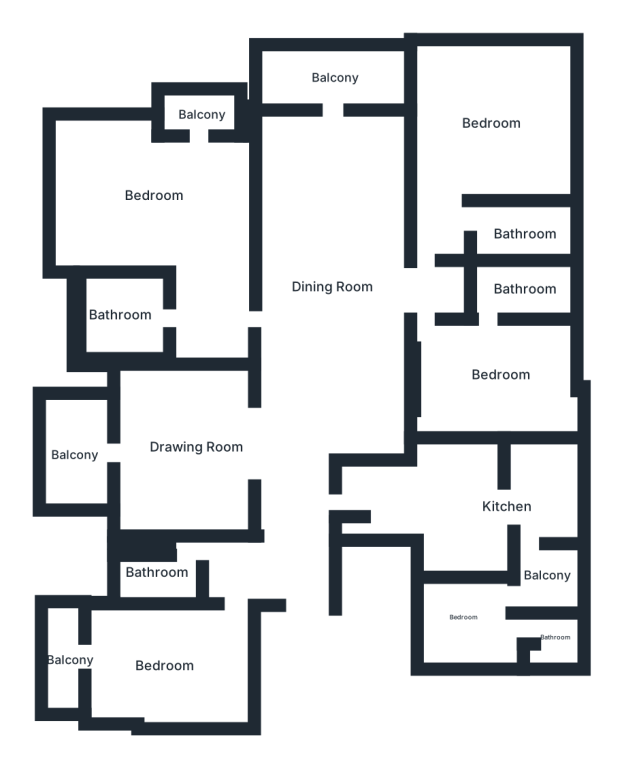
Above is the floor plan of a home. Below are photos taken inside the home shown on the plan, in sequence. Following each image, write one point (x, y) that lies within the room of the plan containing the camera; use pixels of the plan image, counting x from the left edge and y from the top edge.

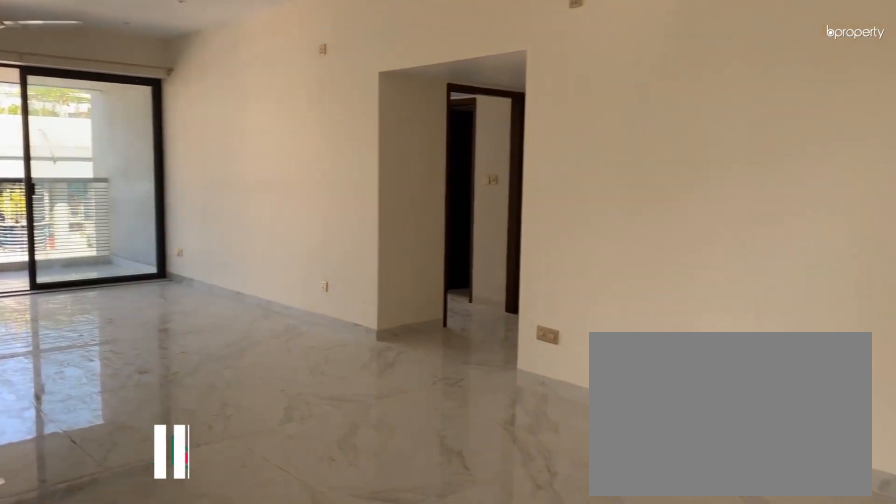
(326, 280)
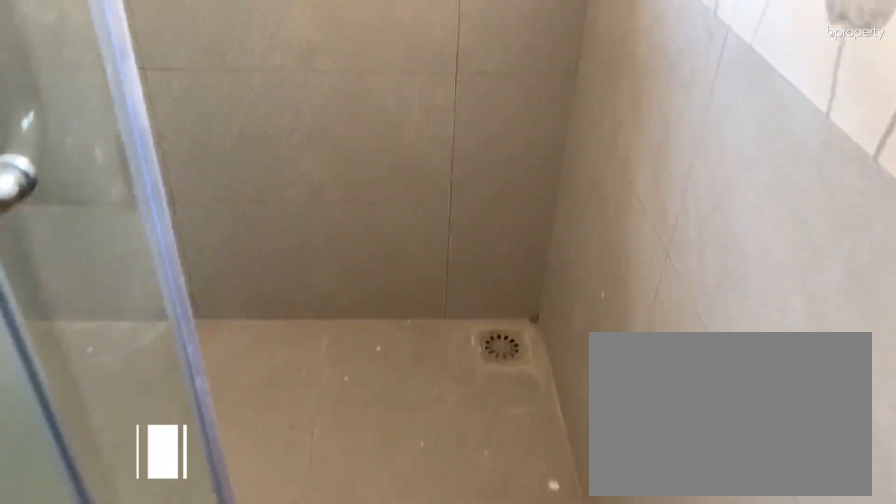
(522, 290)
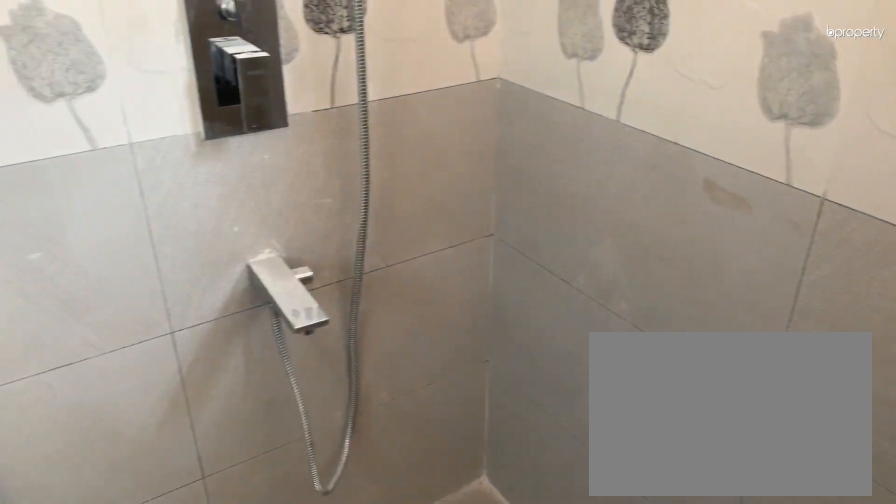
(522, 290)
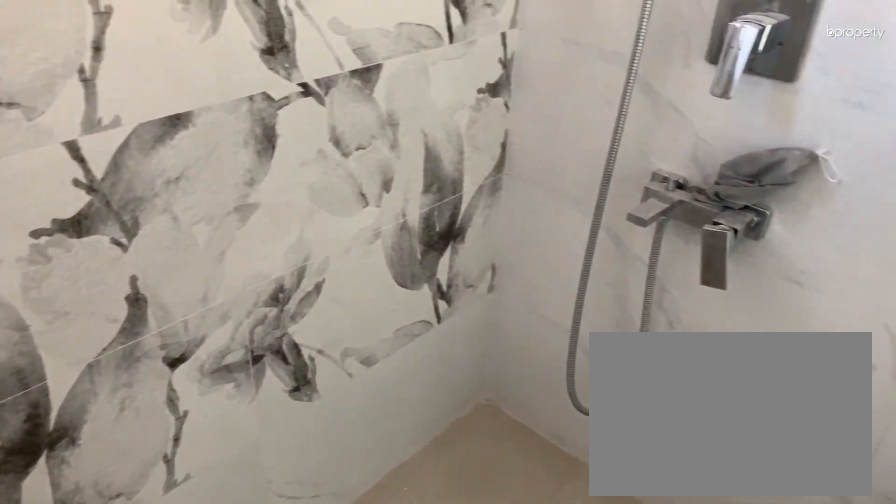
(522, 237)
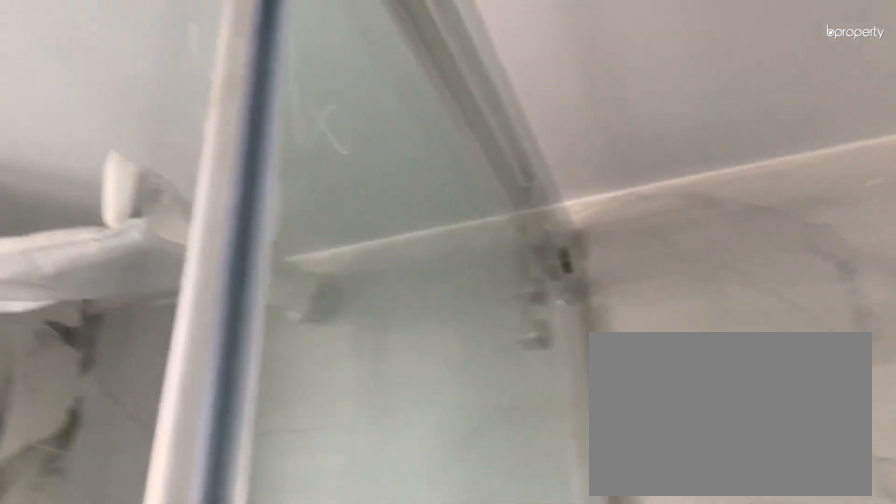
(522, 237)
